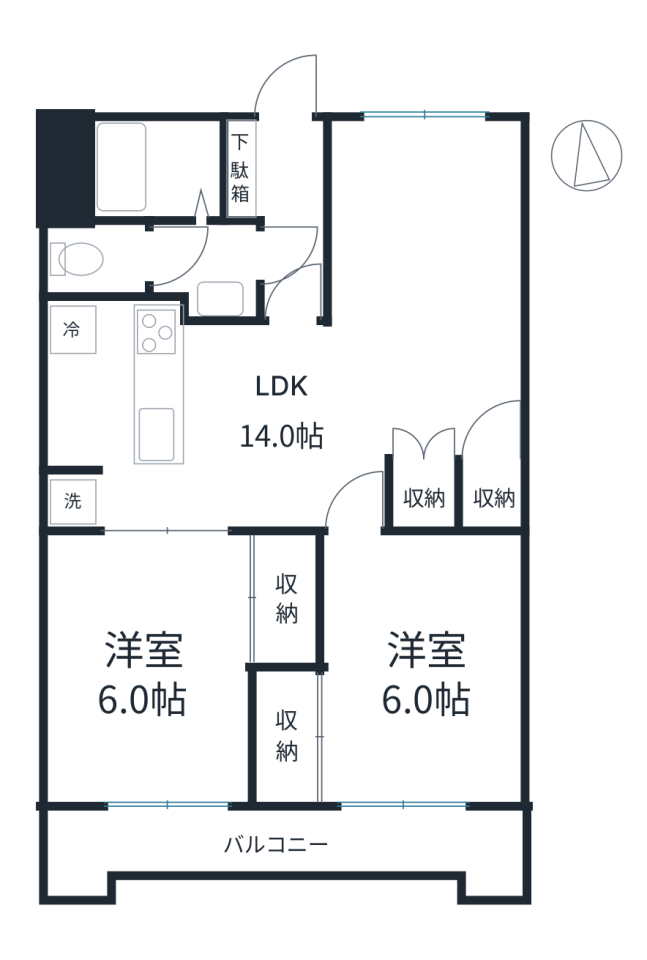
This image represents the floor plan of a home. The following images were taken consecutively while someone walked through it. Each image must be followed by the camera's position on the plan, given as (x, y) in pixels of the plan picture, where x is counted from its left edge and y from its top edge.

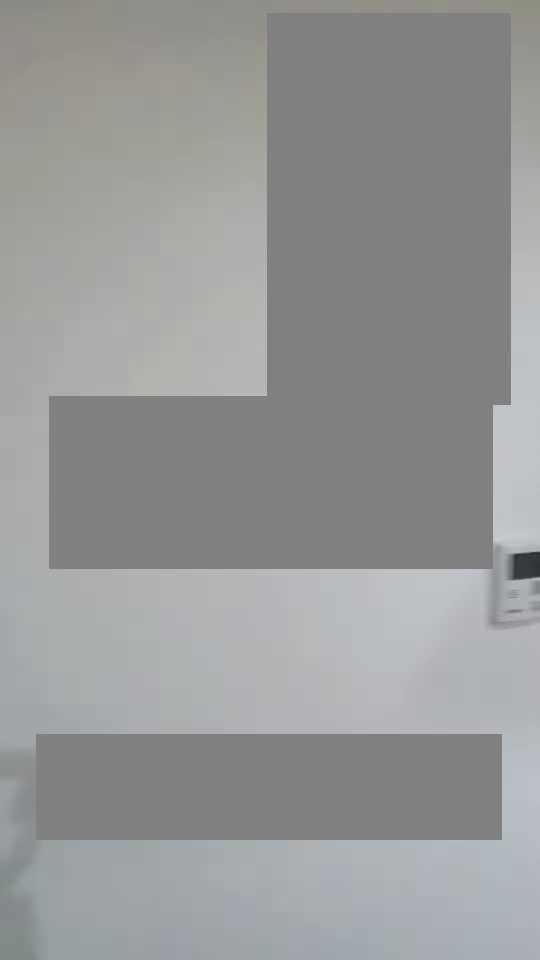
(71, 392)
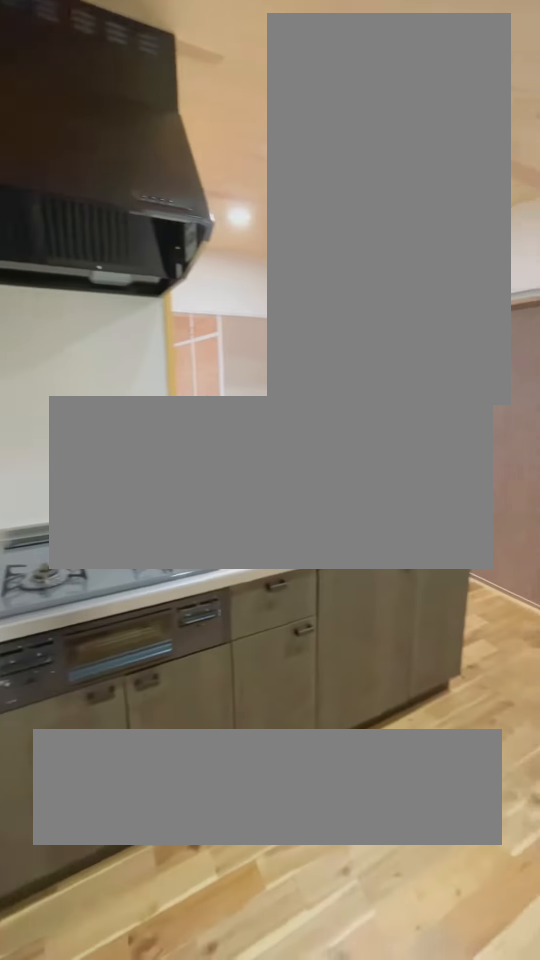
(71, 392)
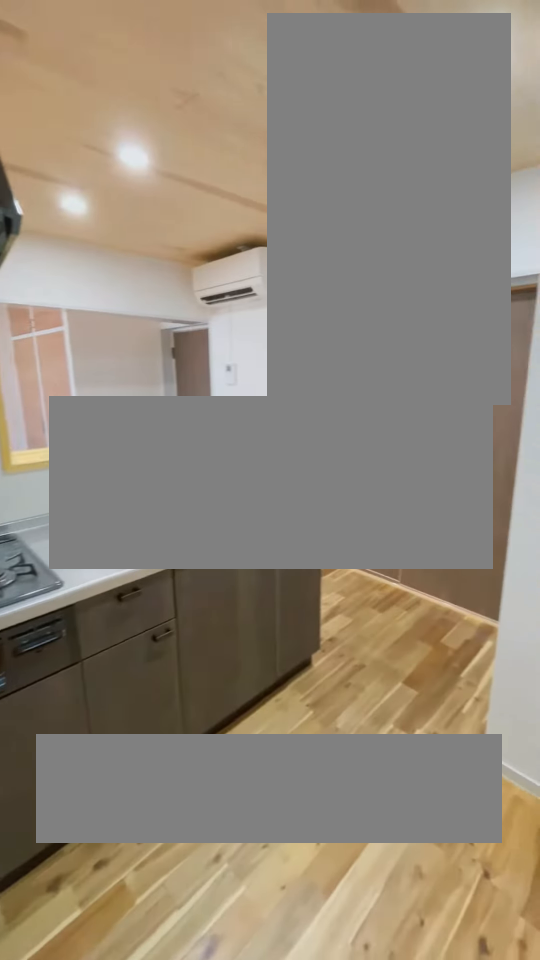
(72, 392)
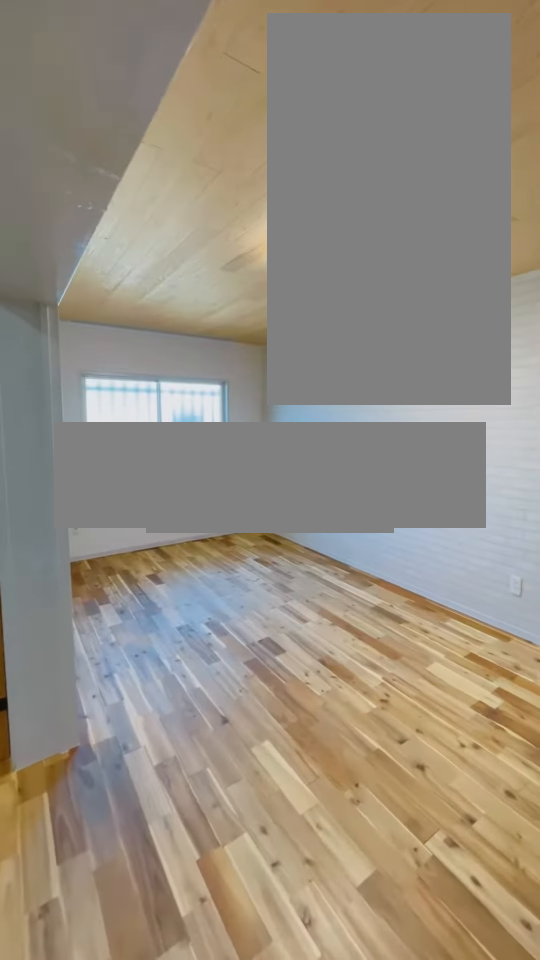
(235, 485)
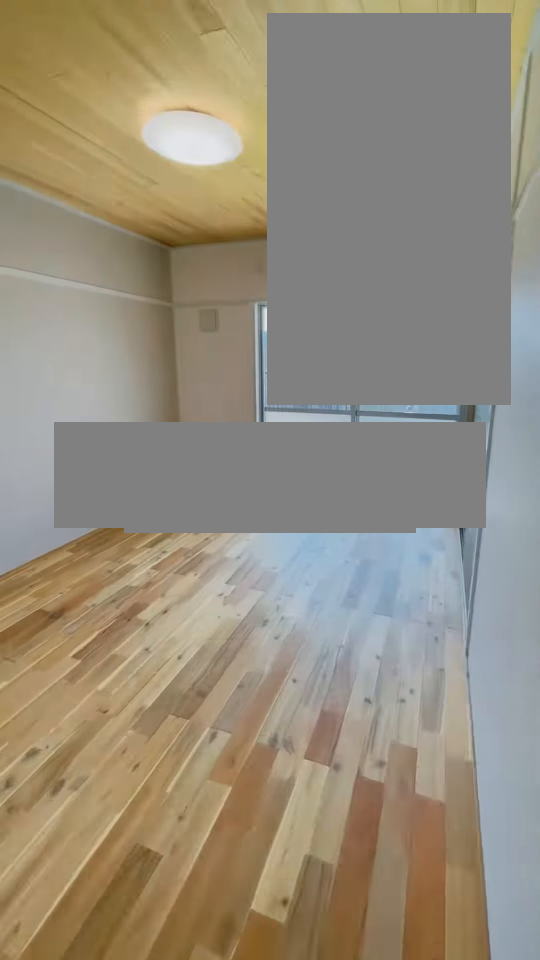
(367, 524)
